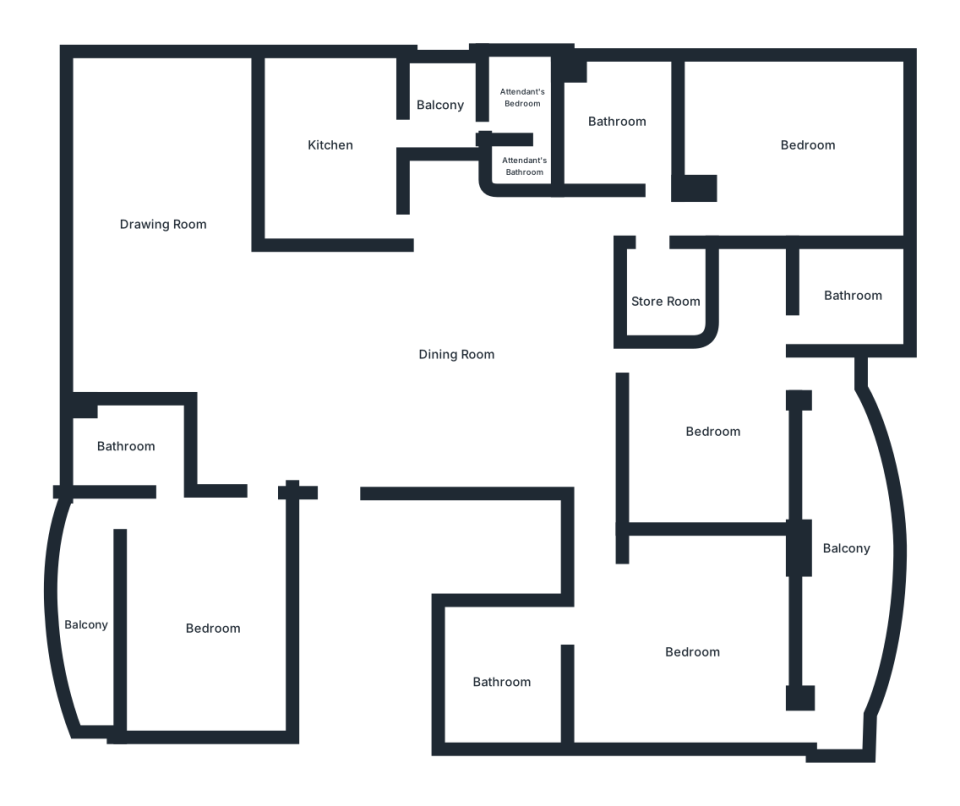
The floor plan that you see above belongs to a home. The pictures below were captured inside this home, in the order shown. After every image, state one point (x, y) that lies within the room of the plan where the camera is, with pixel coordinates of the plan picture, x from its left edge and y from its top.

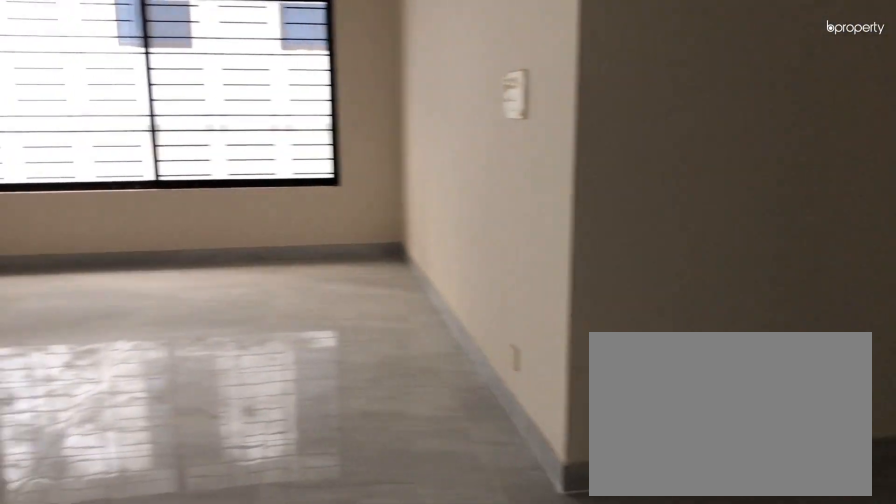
(159, 195)
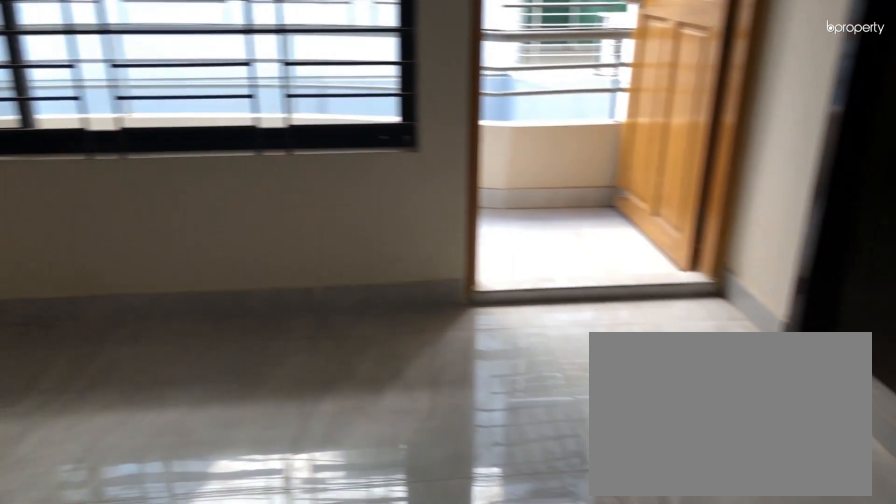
(204, 630)
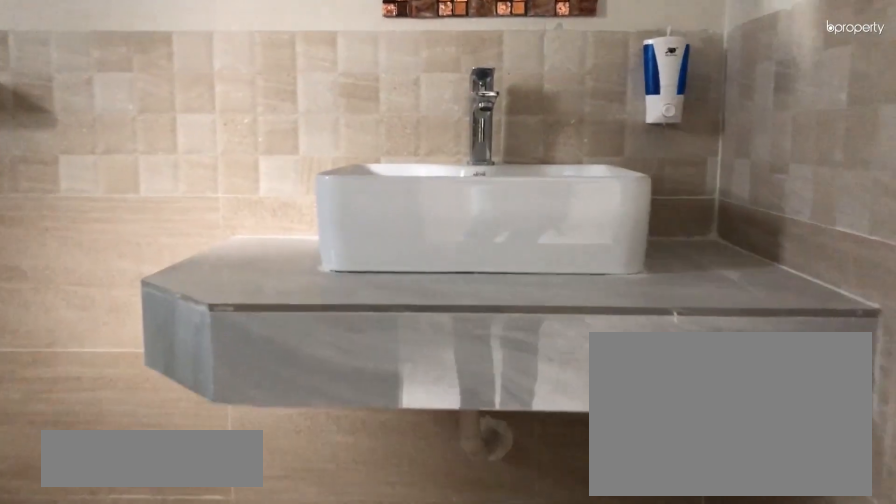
(129, 444)
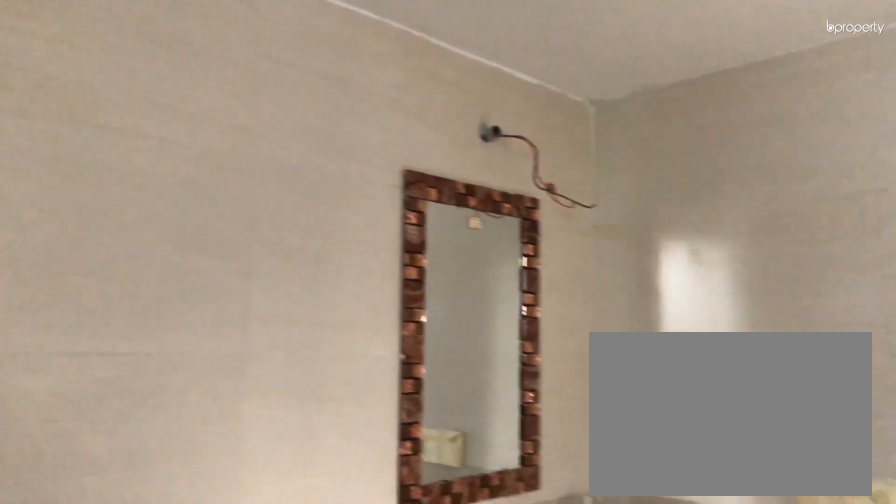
(129, 444)
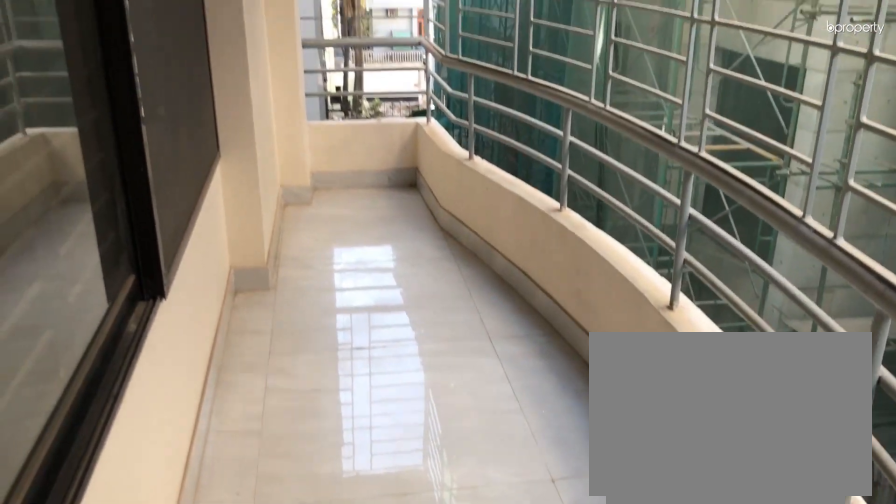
(90, 624)
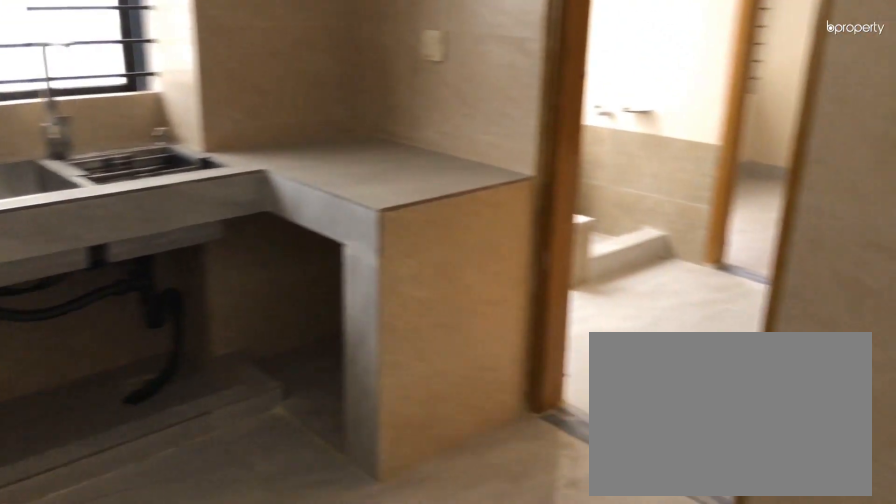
(331, 140)
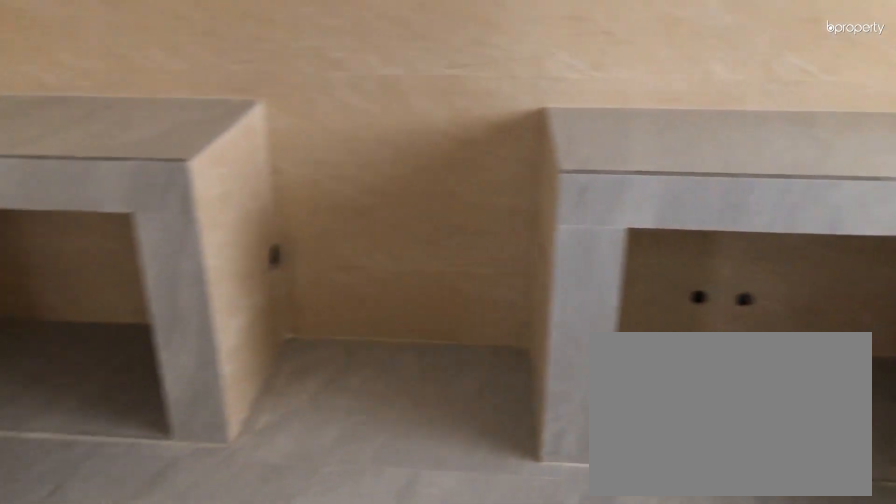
(331, 140)
